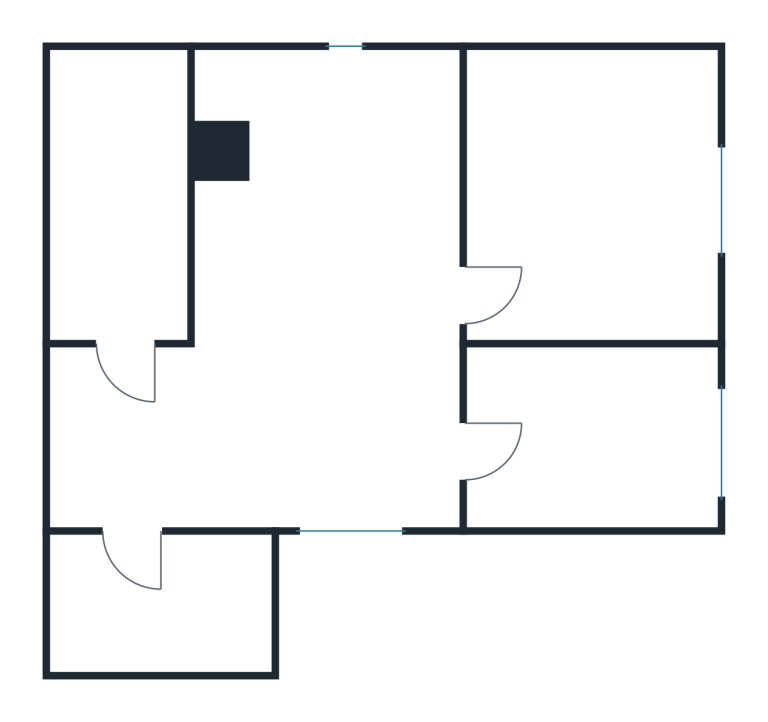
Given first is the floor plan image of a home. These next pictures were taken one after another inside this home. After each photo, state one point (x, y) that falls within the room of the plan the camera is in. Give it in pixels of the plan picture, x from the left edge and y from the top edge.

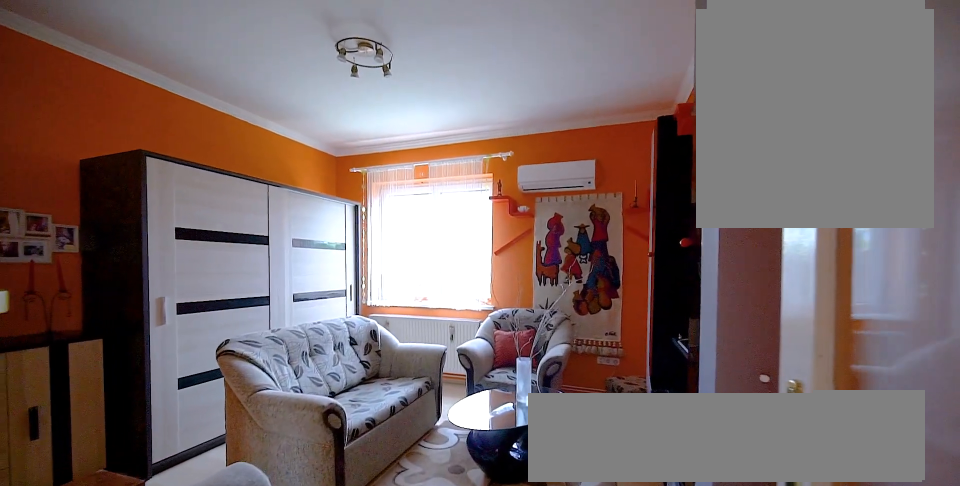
(595, 206)
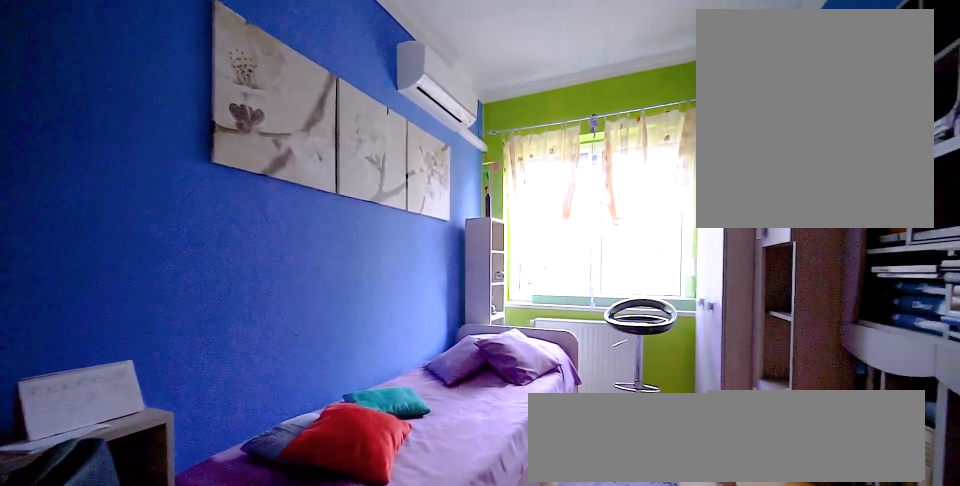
(595, 436)
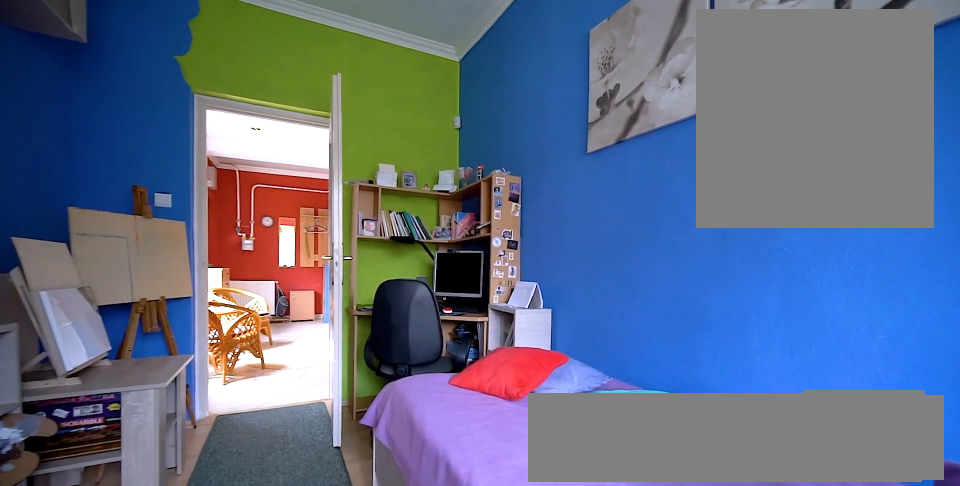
(595, 436)
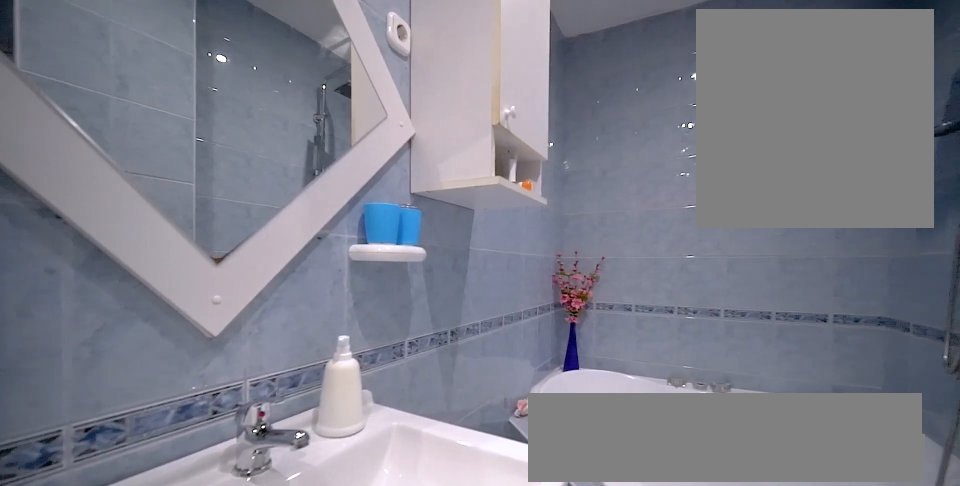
(121, 217)
